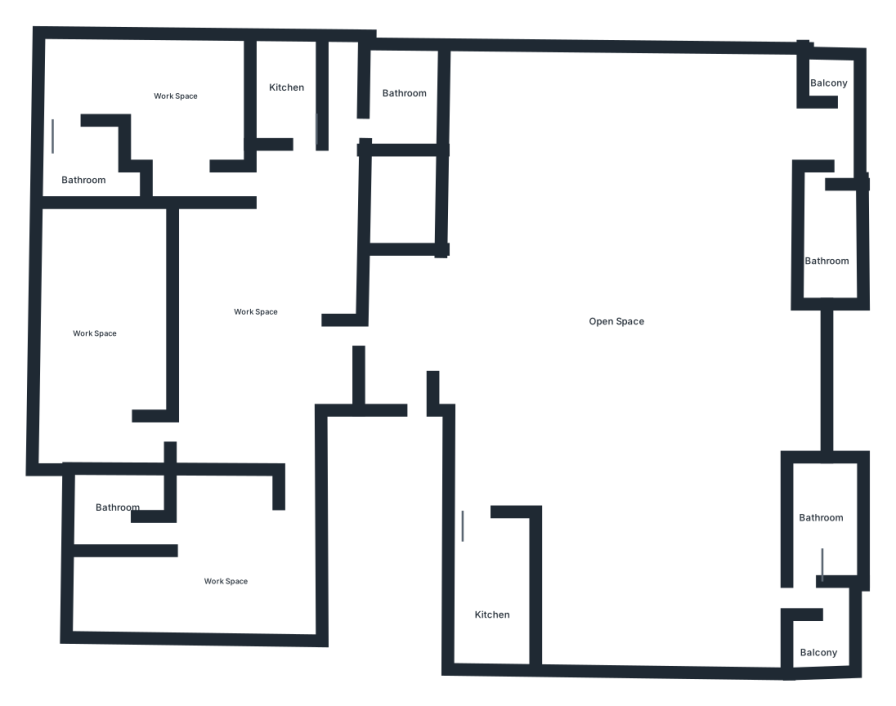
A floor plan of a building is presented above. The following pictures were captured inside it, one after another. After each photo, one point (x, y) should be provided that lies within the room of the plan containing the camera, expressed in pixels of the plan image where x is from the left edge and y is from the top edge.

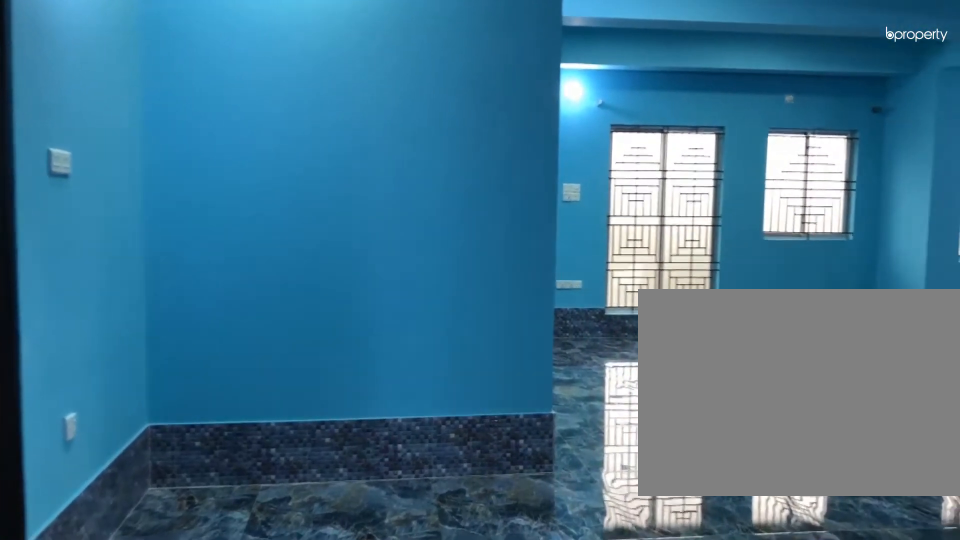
(443, 396)
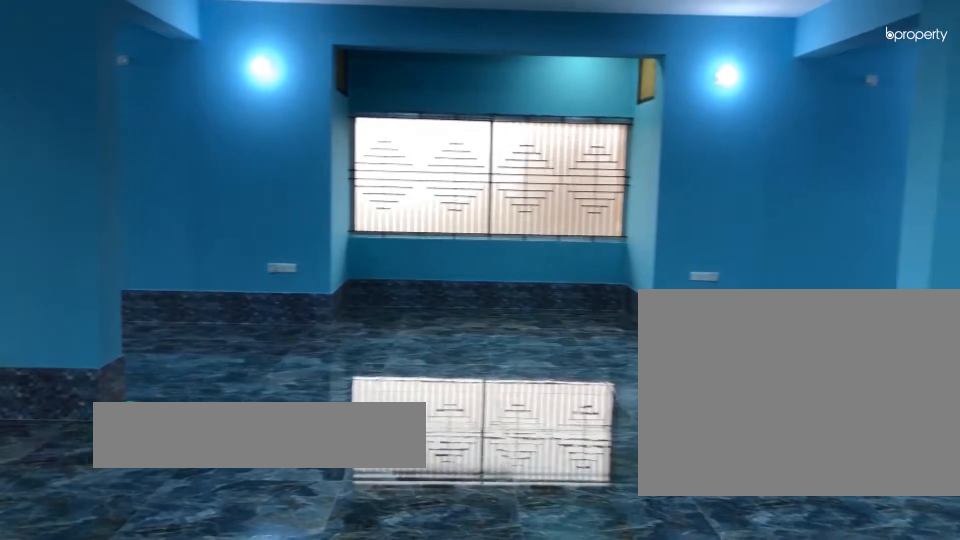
(636, 287)
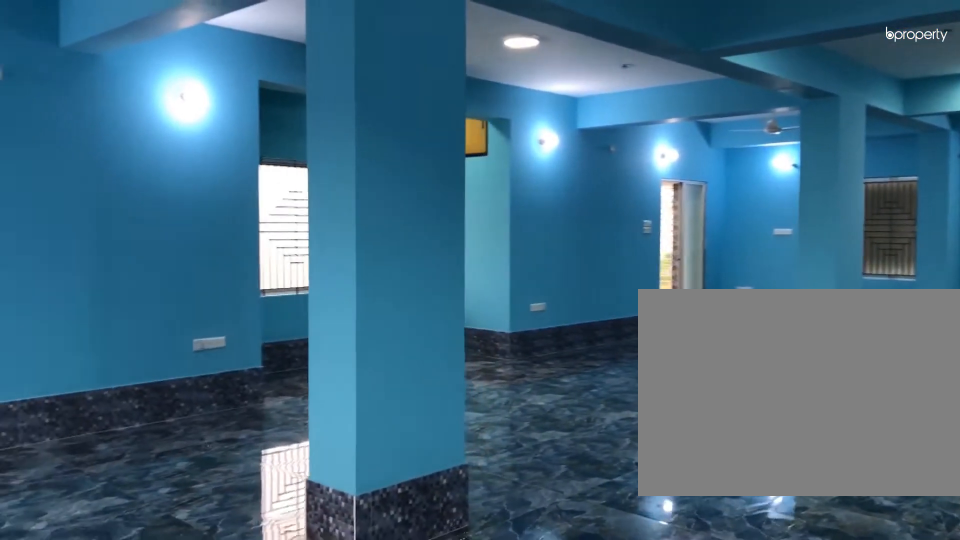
(637, 287)
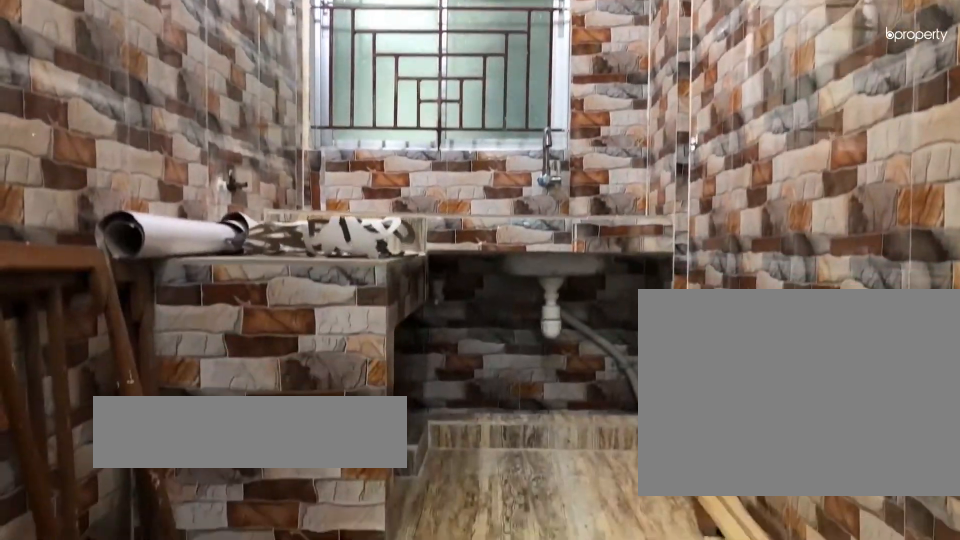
(500, 591)
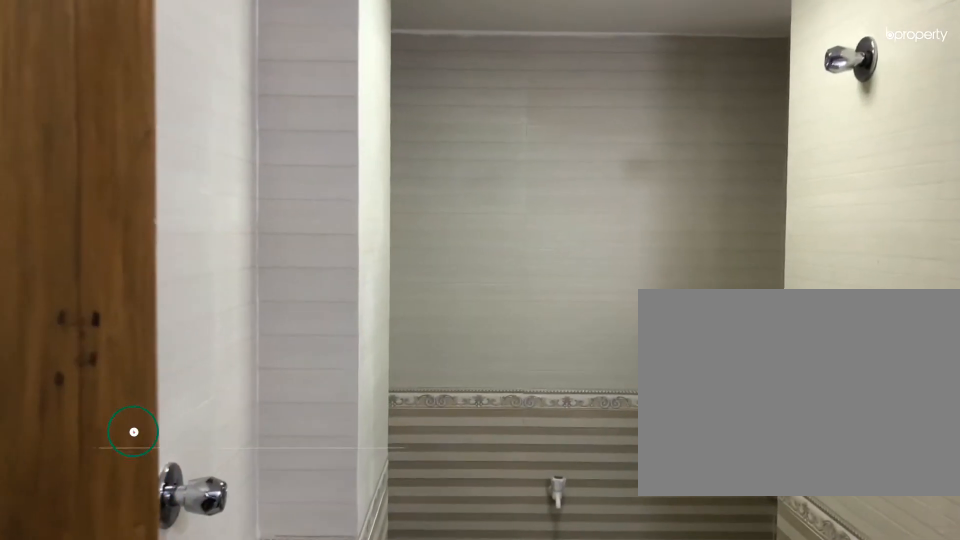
(824, 561)
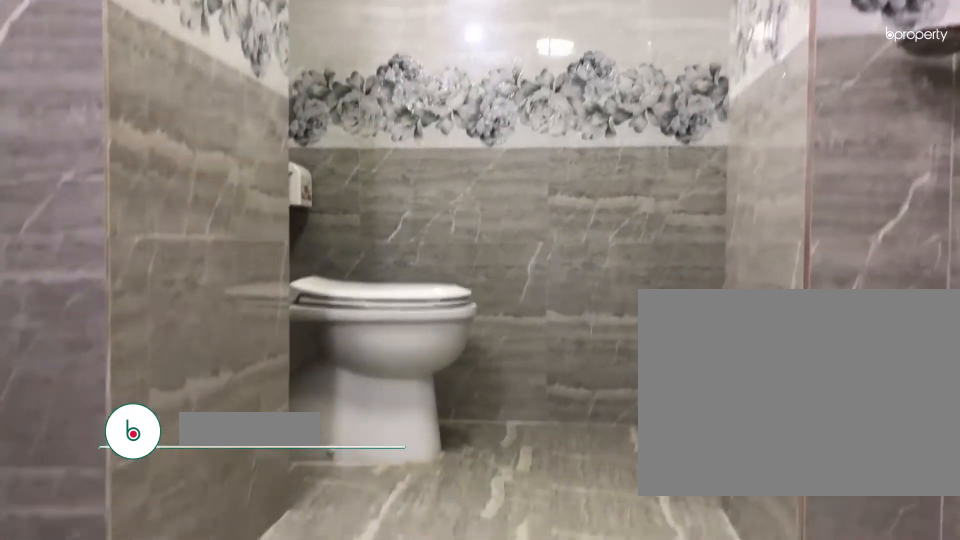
(838, 236)
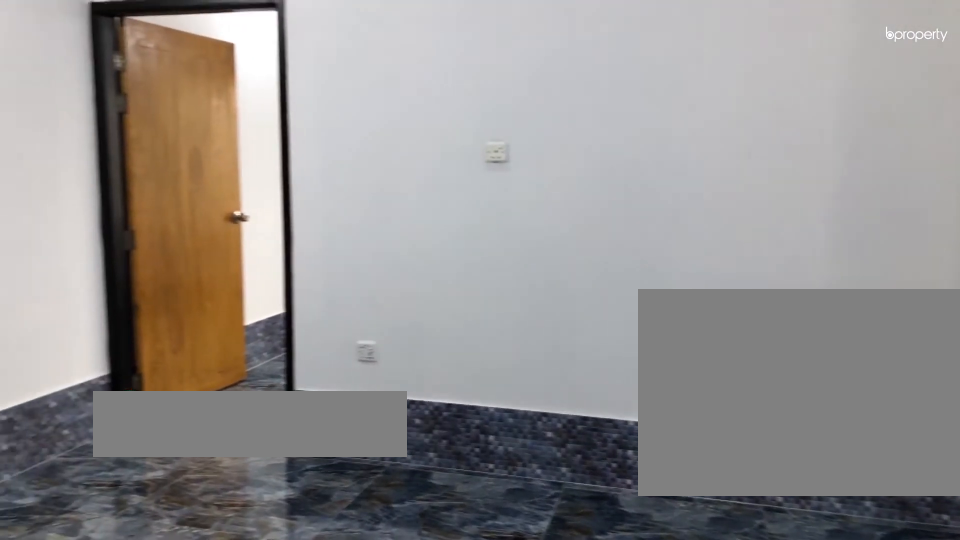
(271, 290)
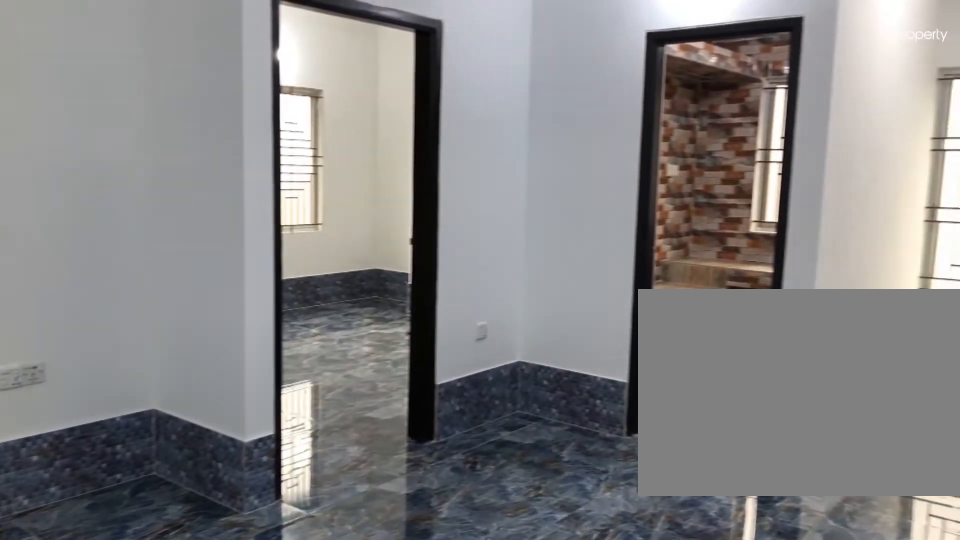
(271, 290)
